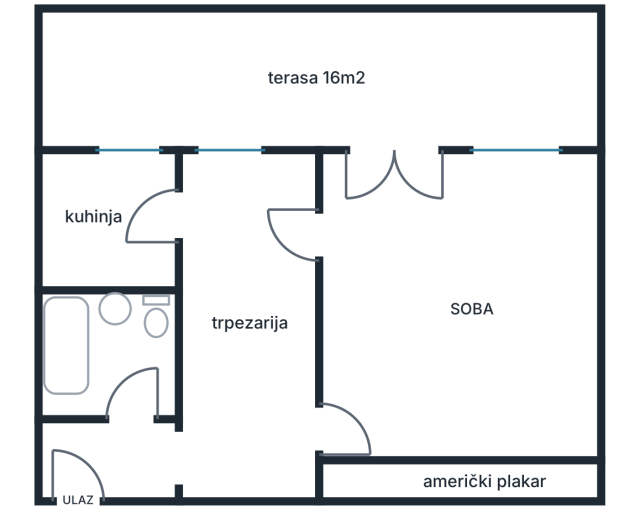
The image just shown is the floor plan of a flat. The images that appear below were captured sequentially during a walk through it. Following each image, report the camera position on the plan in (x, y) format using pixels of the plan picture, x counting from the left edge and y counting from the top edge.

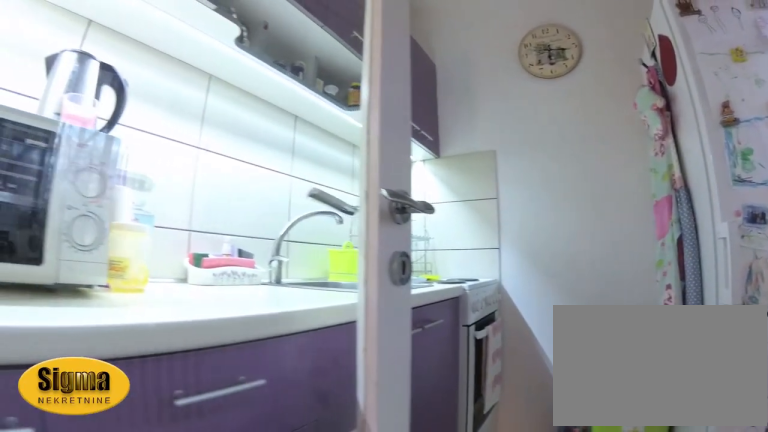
(166, 204)
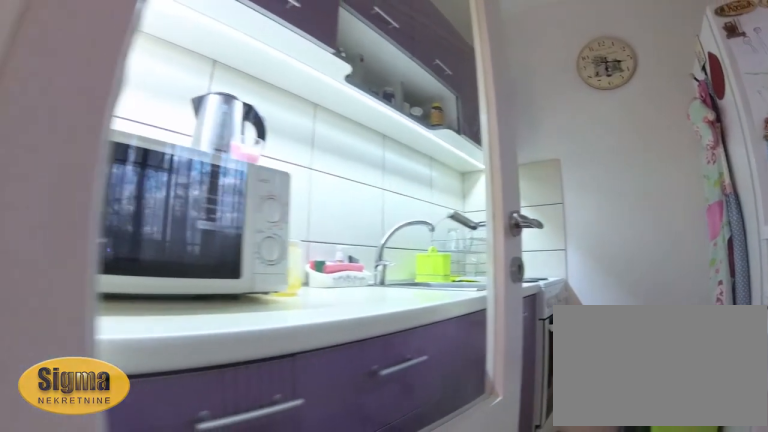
(177, 197)
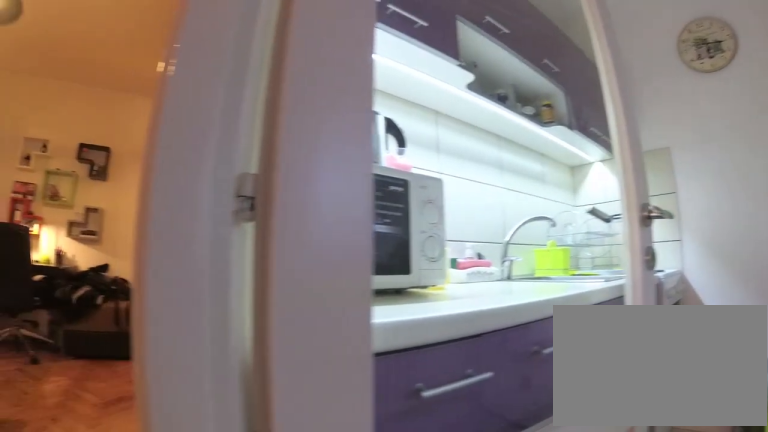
(188, 192)
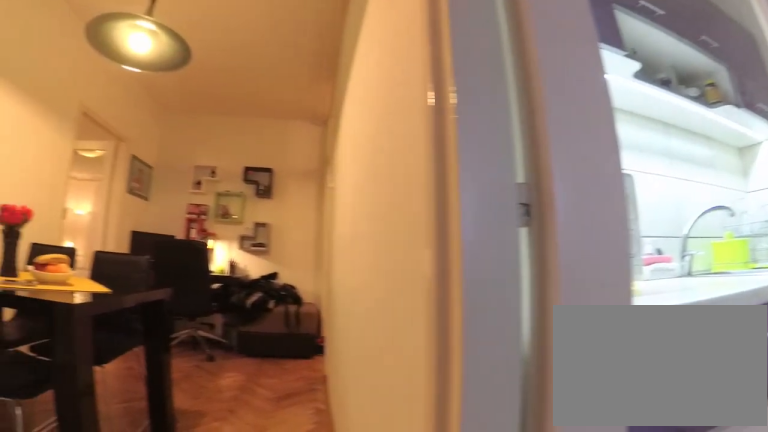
(188, 187)
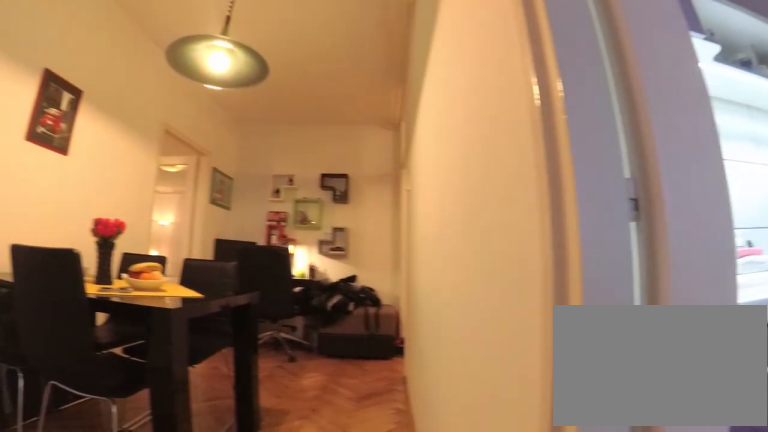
(188, 186)
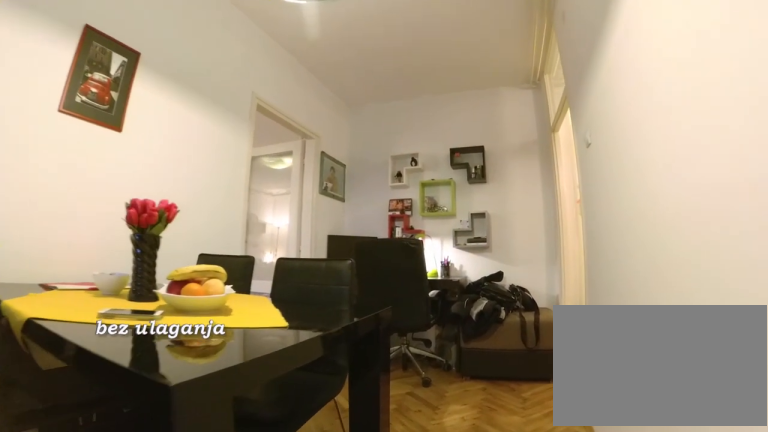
(215, 234)
